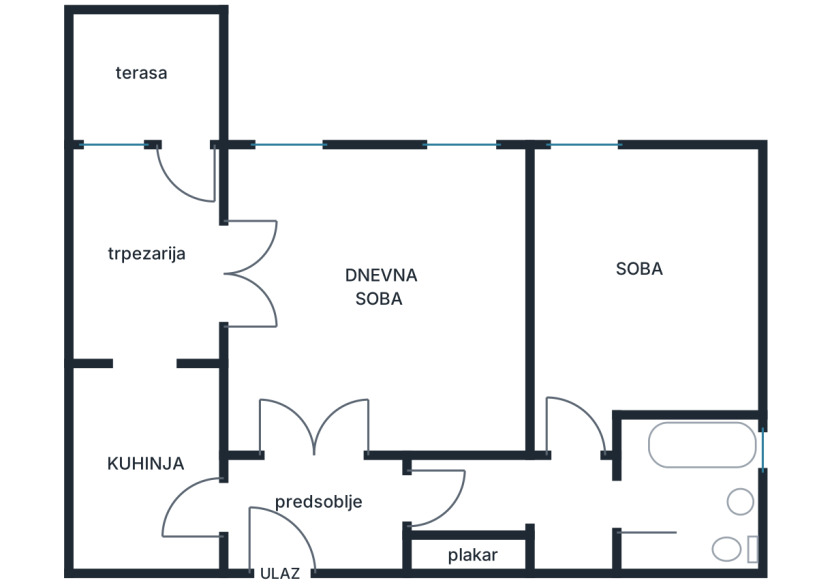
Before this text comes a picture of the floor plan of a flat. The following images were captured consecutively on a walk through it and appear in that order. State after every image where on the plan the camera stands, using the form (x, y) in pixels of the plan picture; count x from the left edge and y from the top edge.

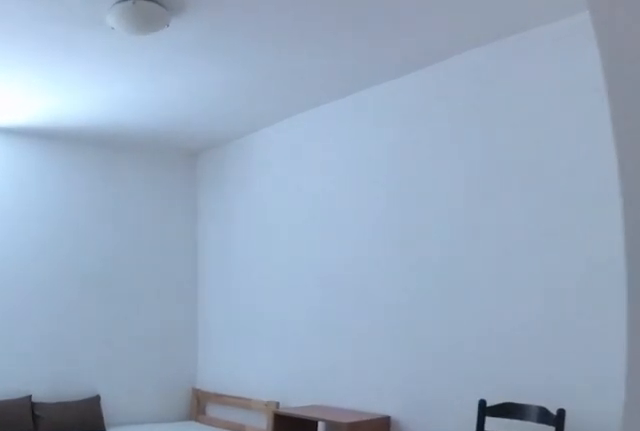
(579, 472)
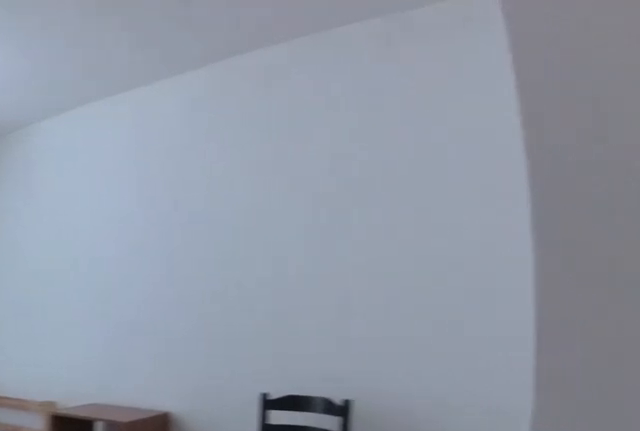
(573, 441)
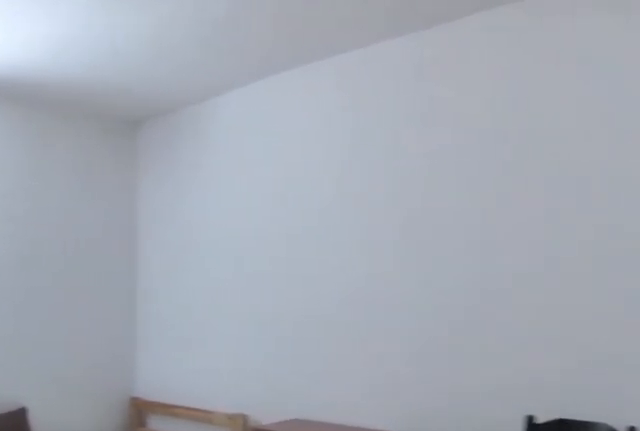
(578, 417)
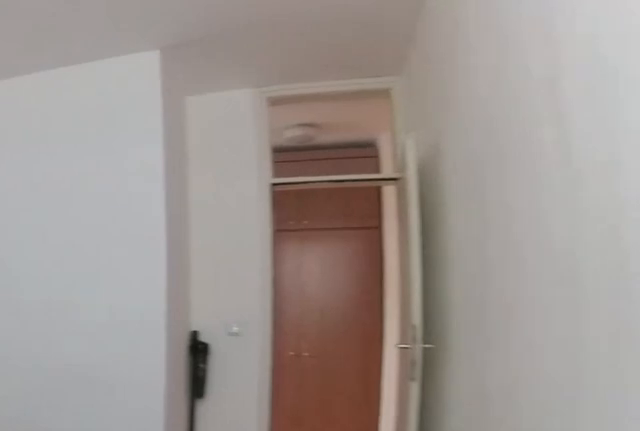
(577, 194)
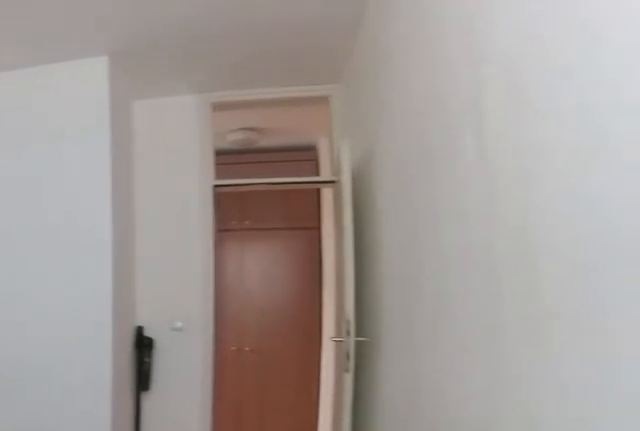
(577, 194)
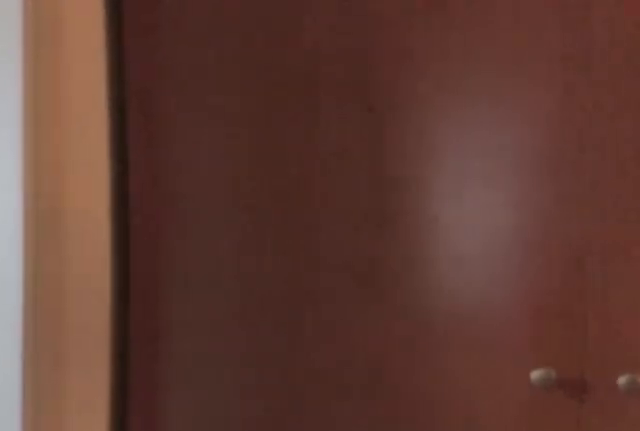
(589, 457)
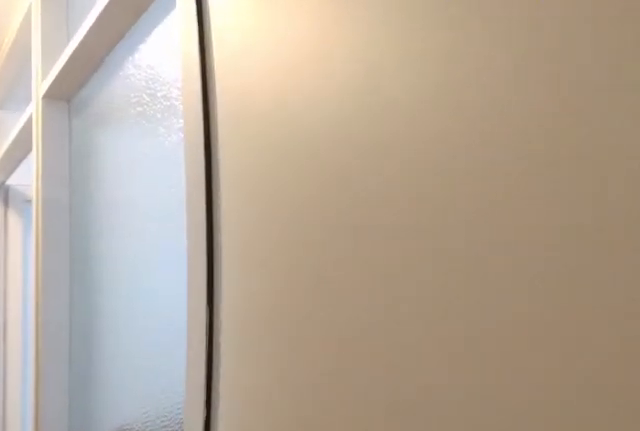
(515, 489)
